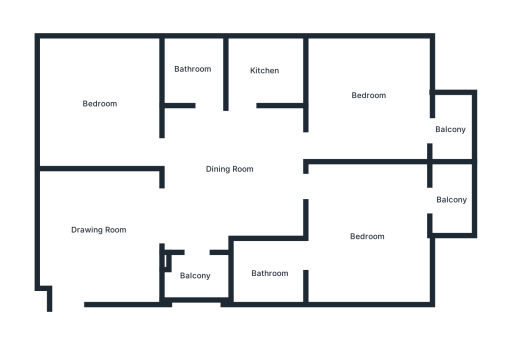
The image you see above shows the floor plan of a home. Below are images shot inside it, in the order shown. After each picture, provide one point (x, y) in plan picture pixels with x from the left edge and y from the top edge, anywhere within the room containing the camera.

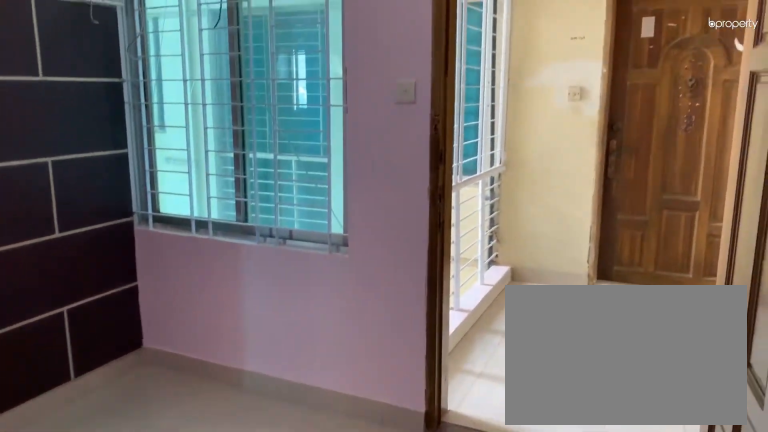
(97, 230)
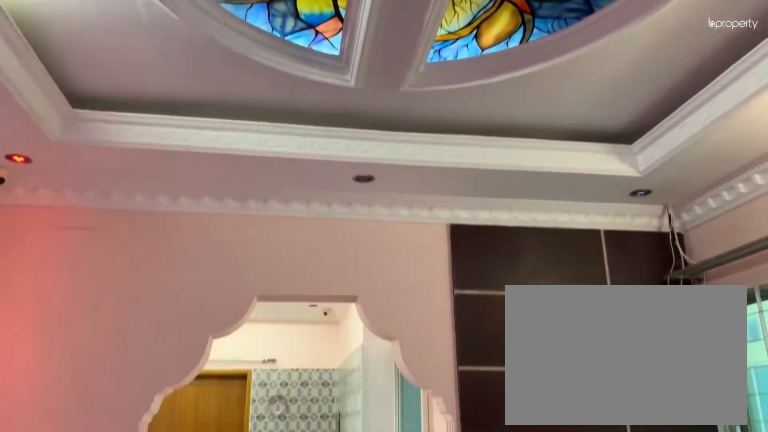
(97, 230)
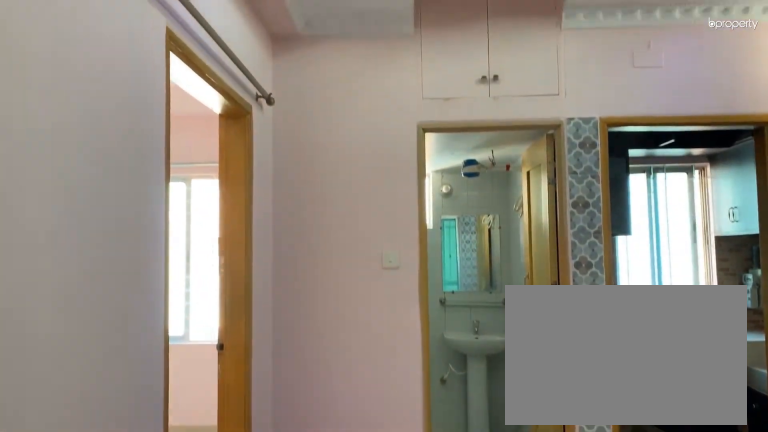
(228, 168)
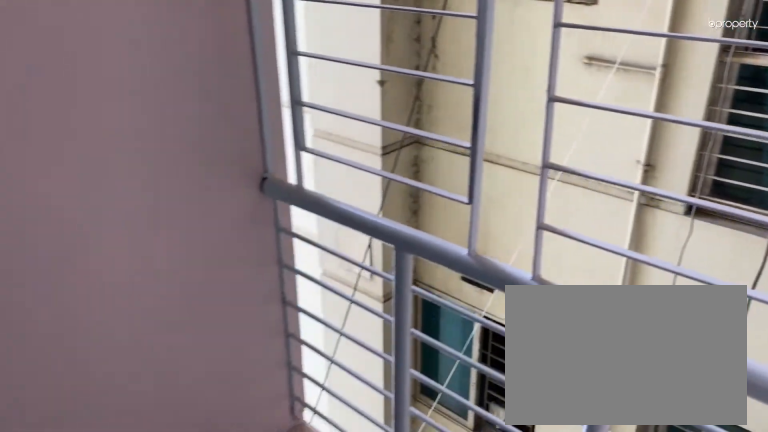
(196, 280)
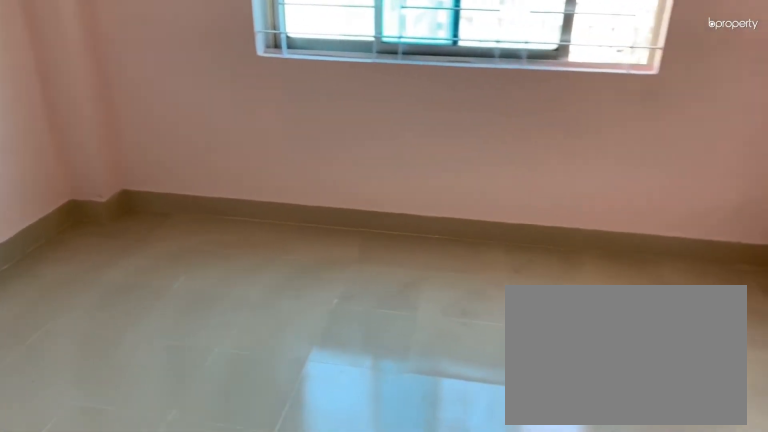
(102, 102)
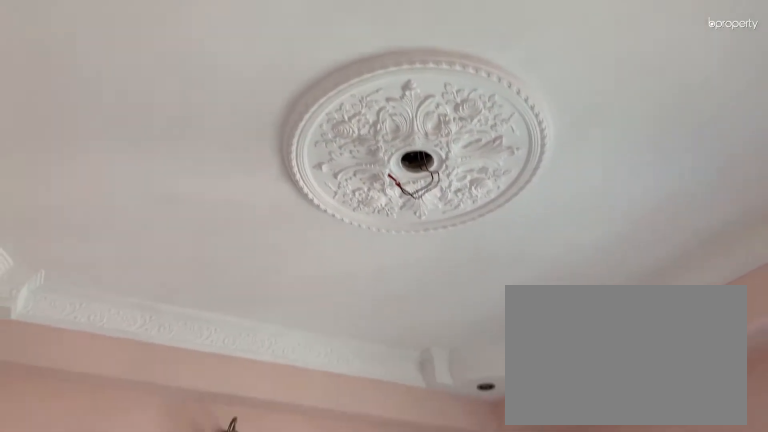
(102, 102)
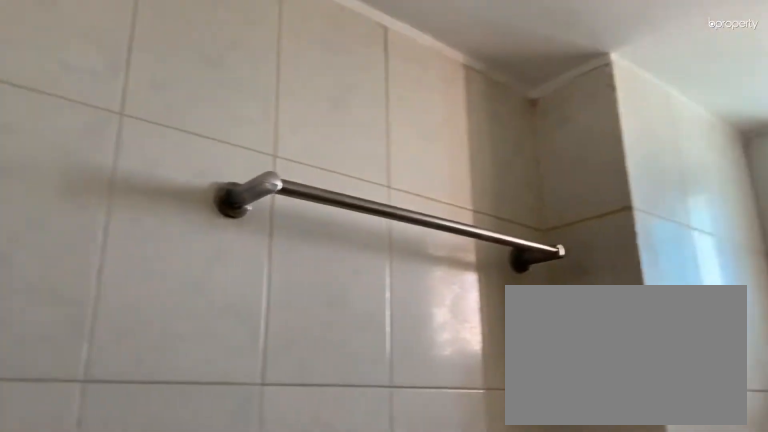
(191, 70)
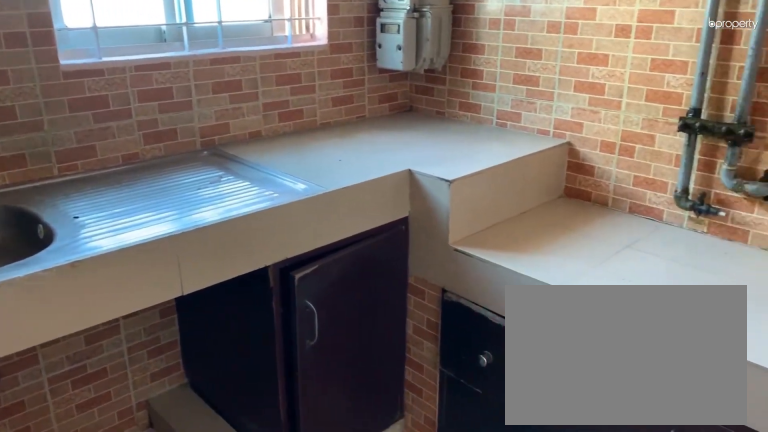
(262, 70)
